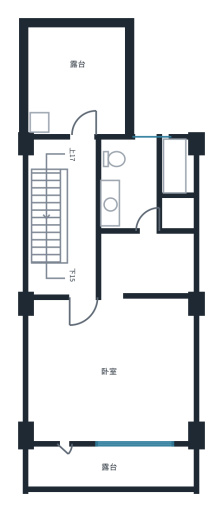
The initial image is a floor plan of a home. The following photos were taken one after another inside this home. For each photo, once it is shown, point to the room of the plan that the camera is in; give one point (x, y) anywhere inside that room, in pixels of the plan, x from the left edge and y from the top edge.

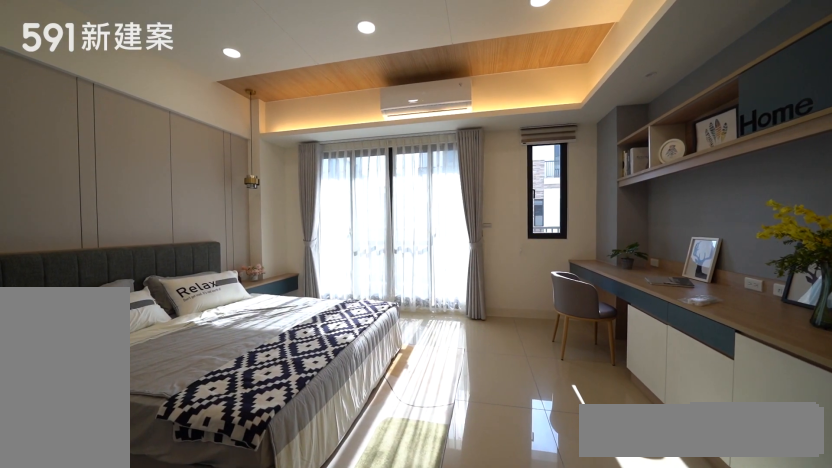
(111, 370)
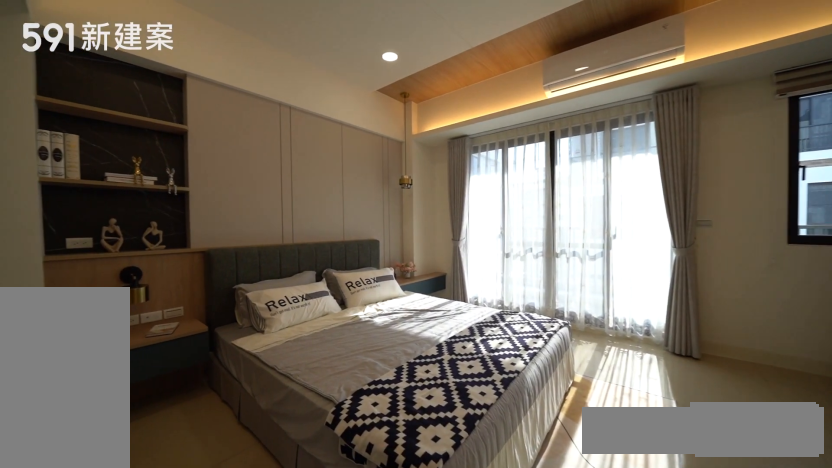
(111, 370)
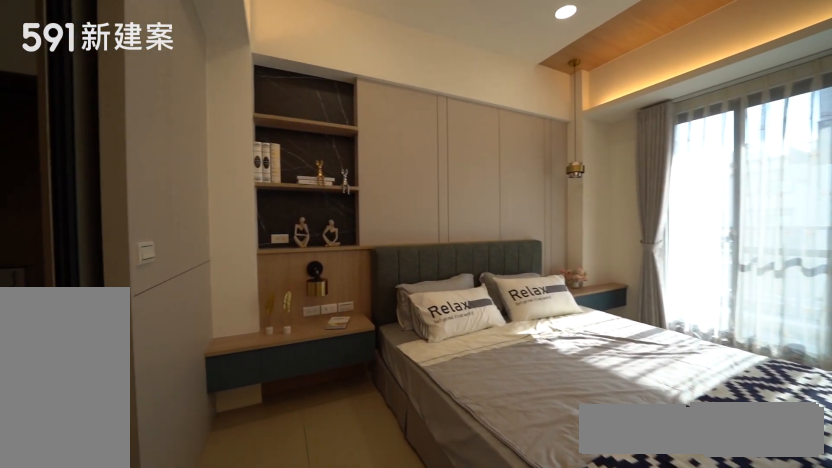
(111, 370)
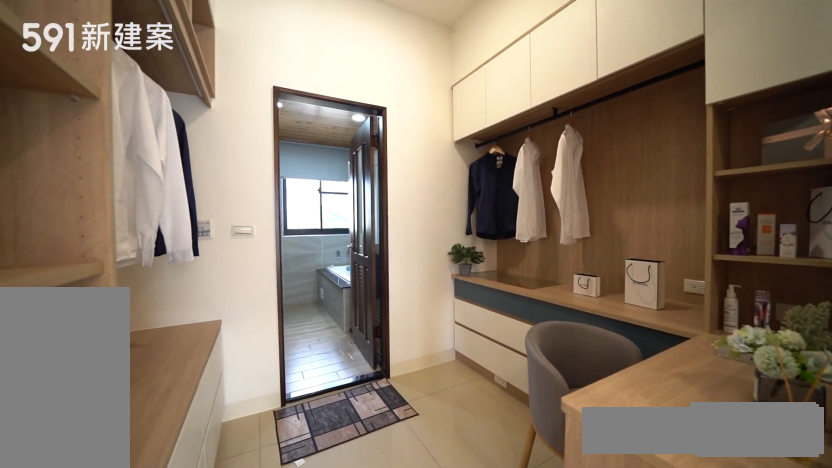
(147, 264)
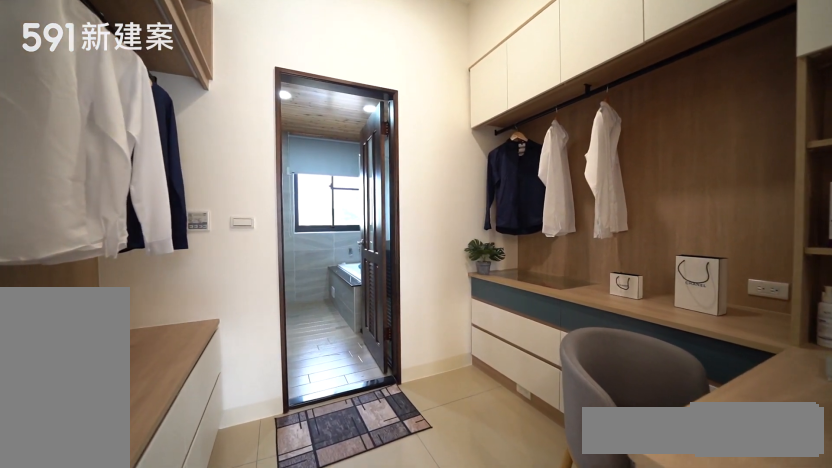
(147, 264)
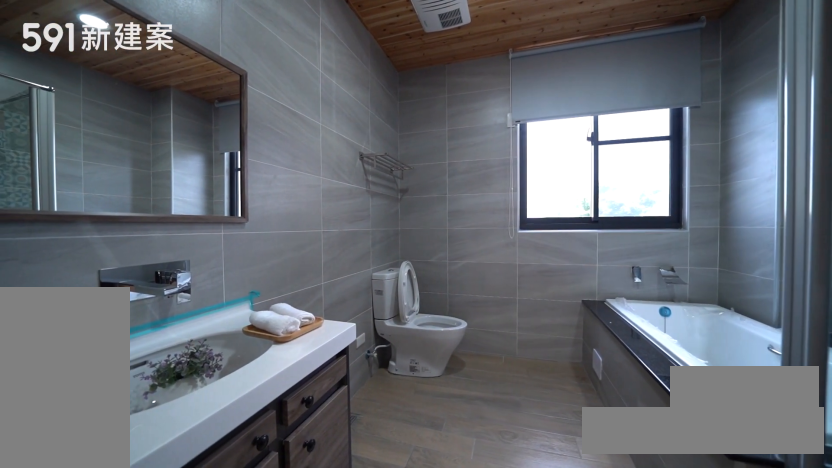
(174, 167)
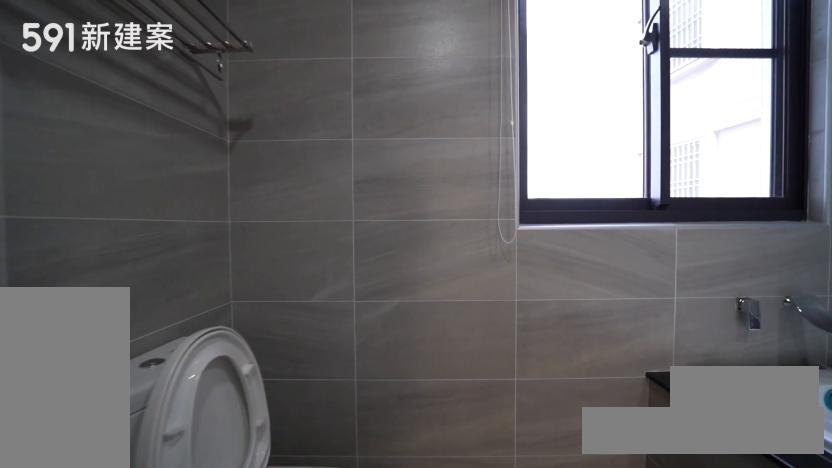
(174, 167)
